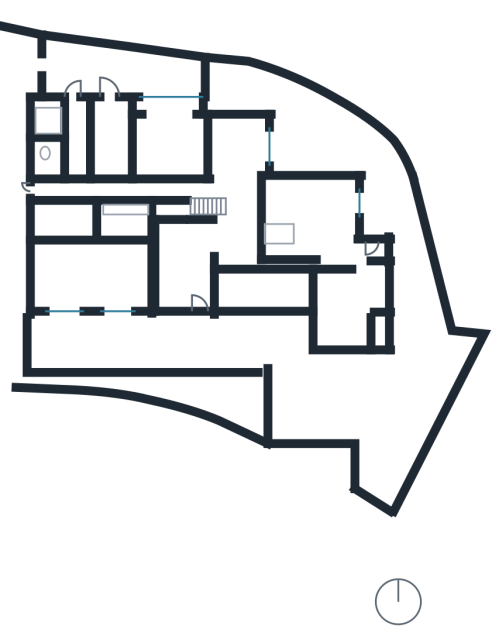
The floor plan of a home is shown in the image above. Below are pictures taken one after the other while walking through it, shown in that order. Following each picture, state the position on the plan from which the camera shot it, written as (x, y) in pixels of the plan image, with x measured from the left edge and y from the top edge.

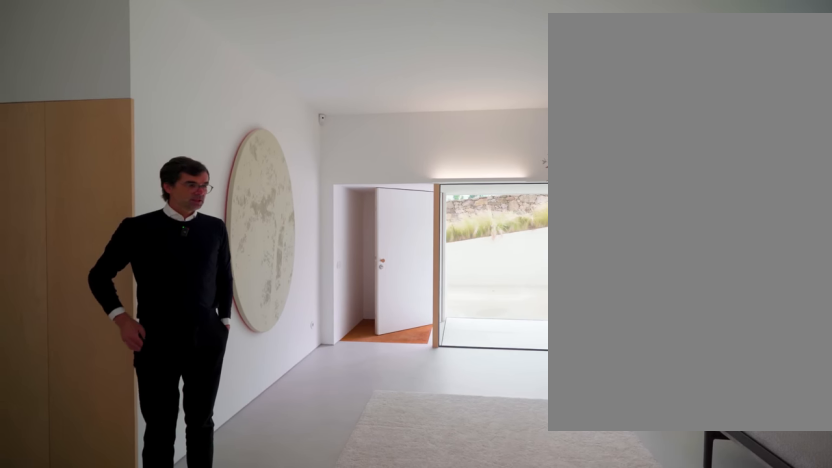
(173, 236)
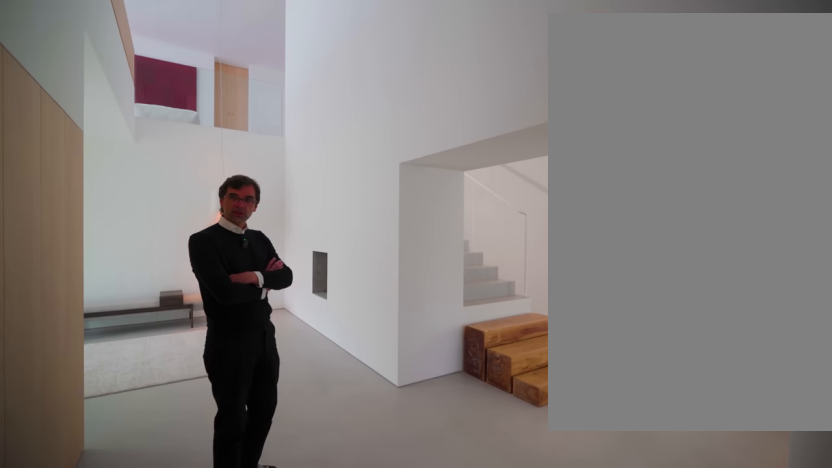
(249, 236)
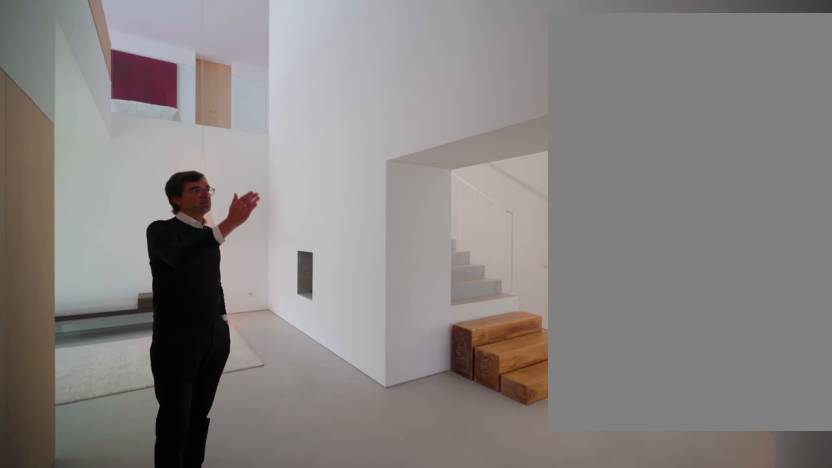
(249, 237)
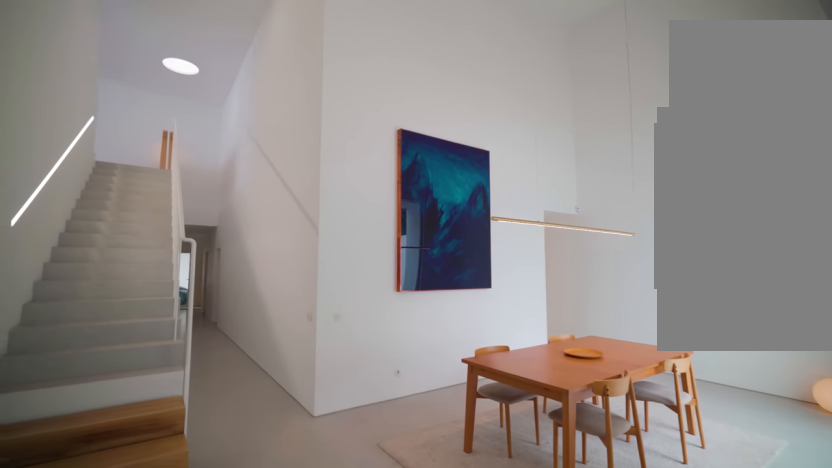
(251, 202)
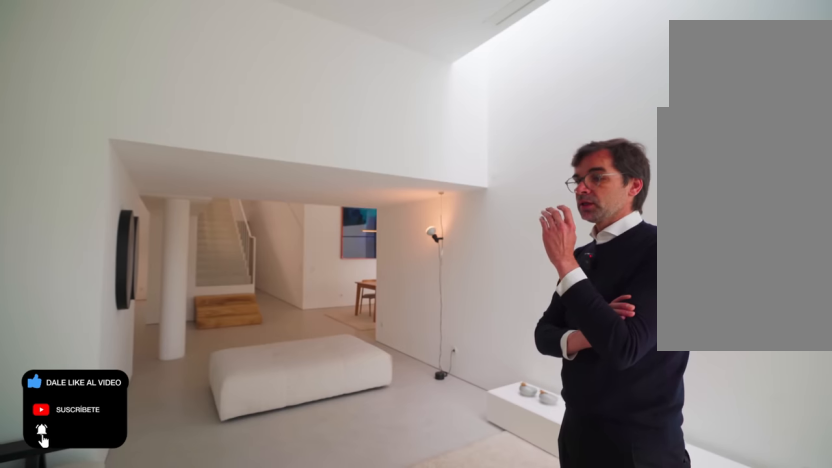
(343, 231)
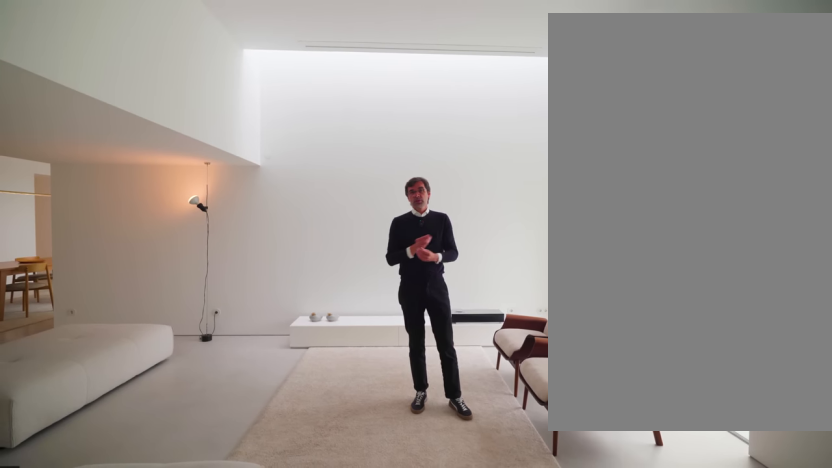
(329, 227)
